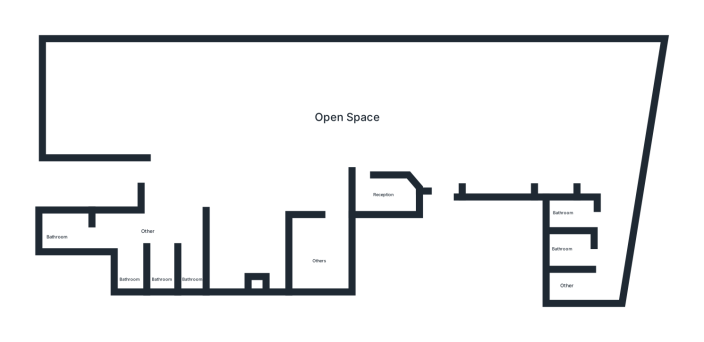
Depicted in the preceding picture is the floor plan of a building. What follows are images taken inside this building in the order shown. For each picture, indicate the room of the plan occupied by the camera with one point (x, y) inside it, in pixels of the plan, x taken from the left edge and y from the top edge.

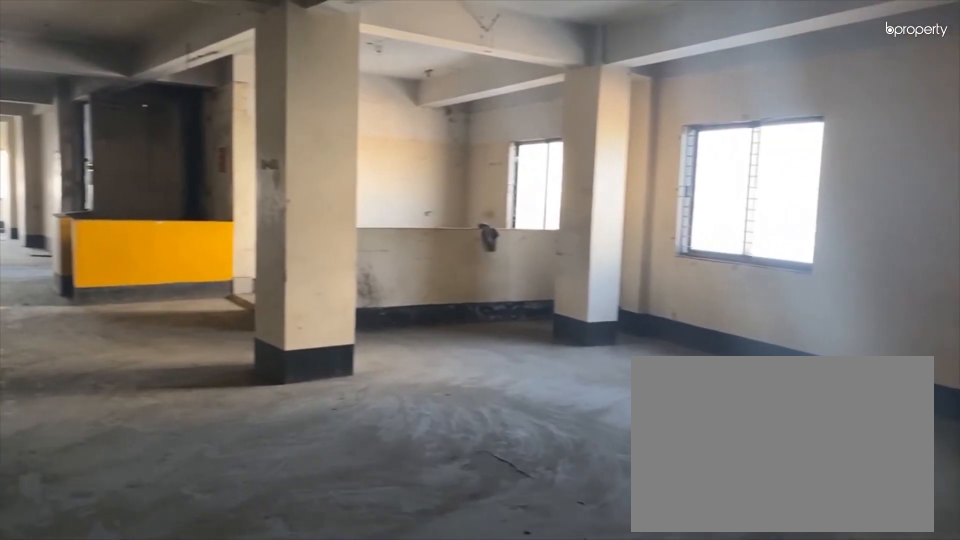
(218, 158)
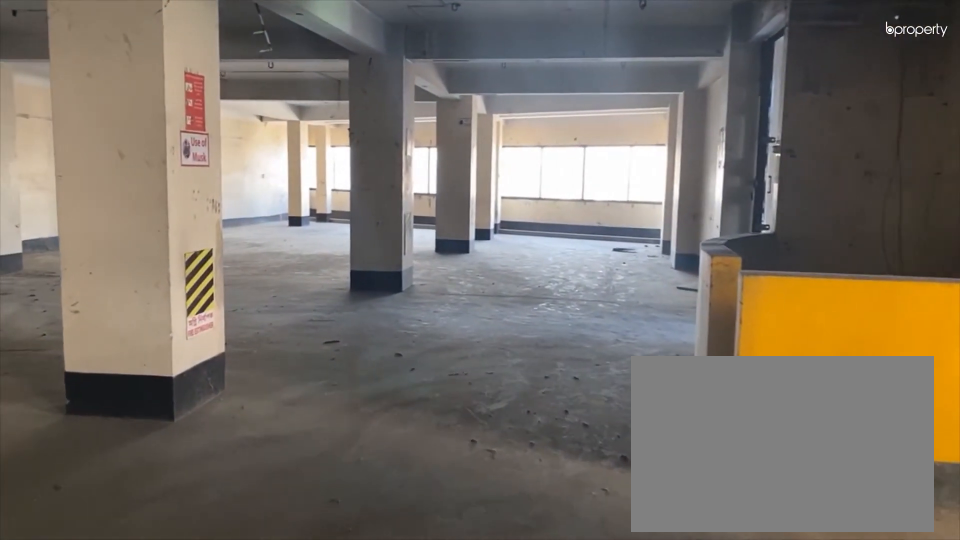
(319, 125)
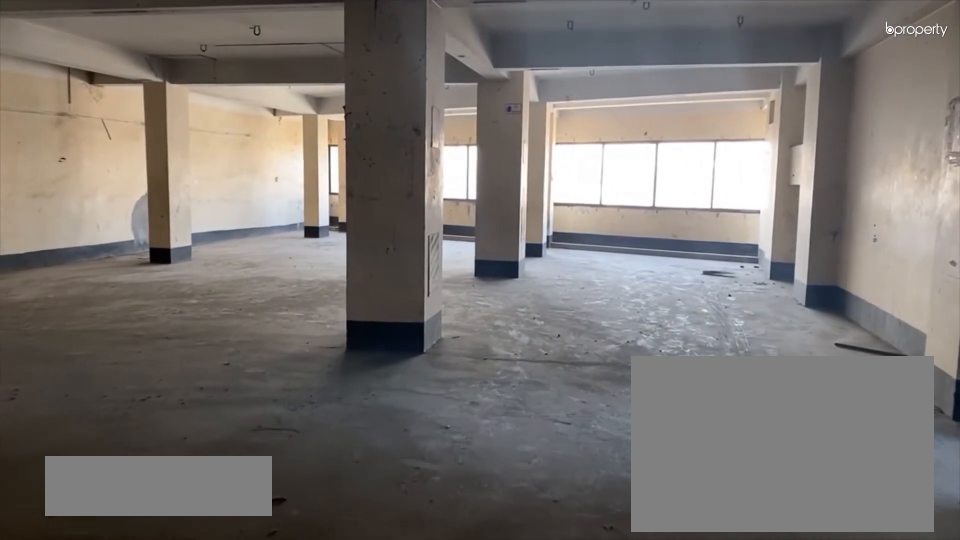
(391, 116)
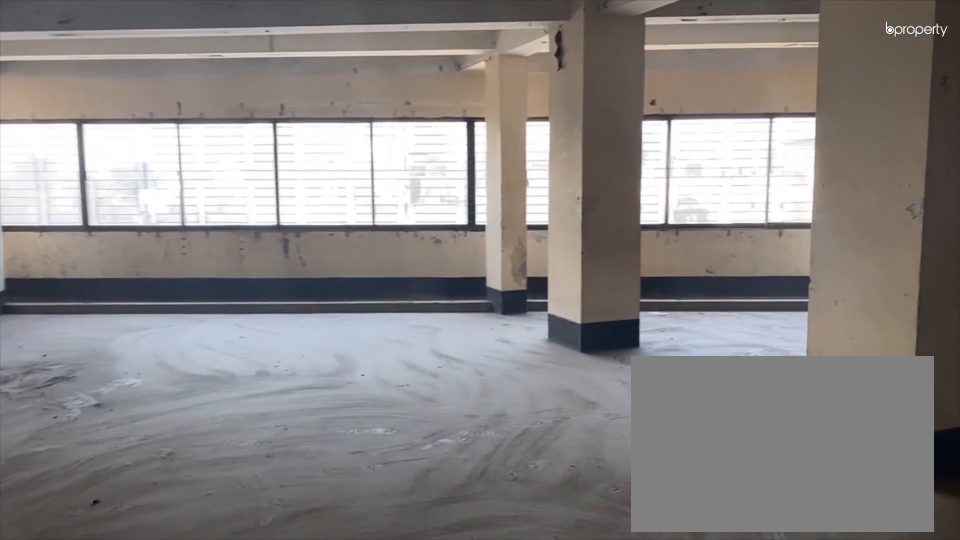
(563, 106)
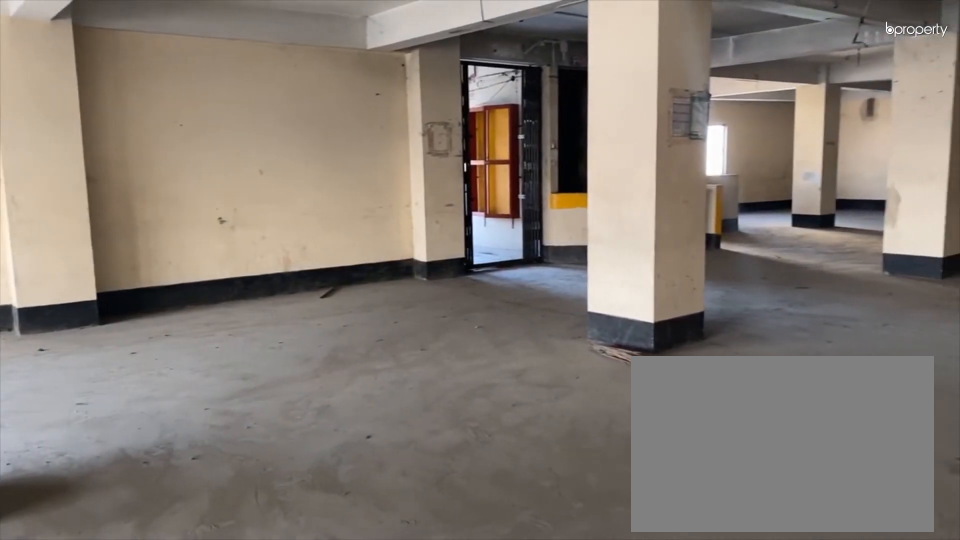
(563, 106)
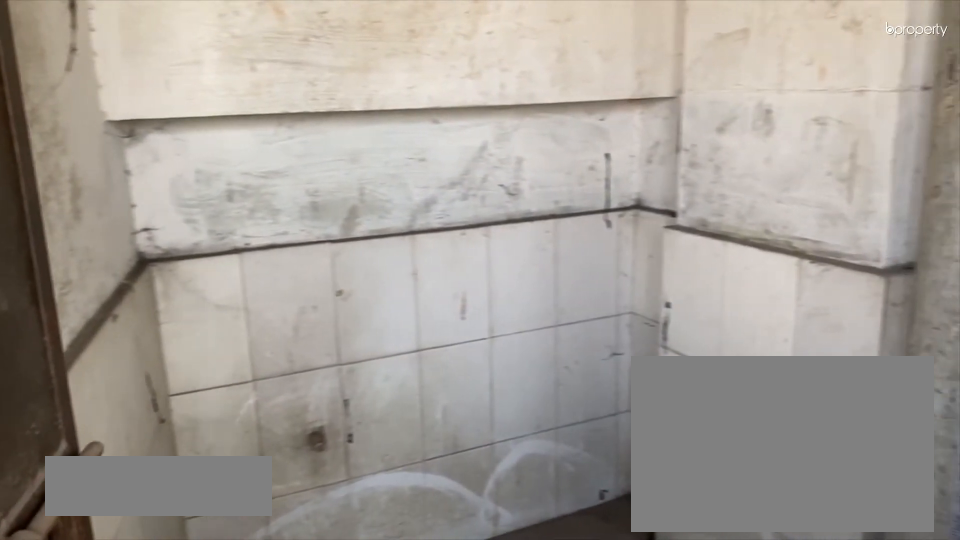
(588, 209)
